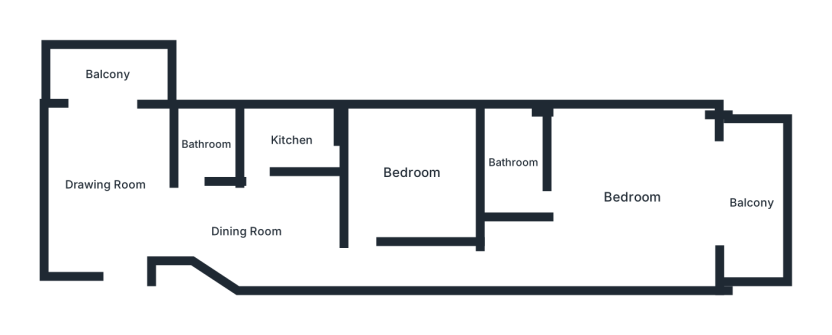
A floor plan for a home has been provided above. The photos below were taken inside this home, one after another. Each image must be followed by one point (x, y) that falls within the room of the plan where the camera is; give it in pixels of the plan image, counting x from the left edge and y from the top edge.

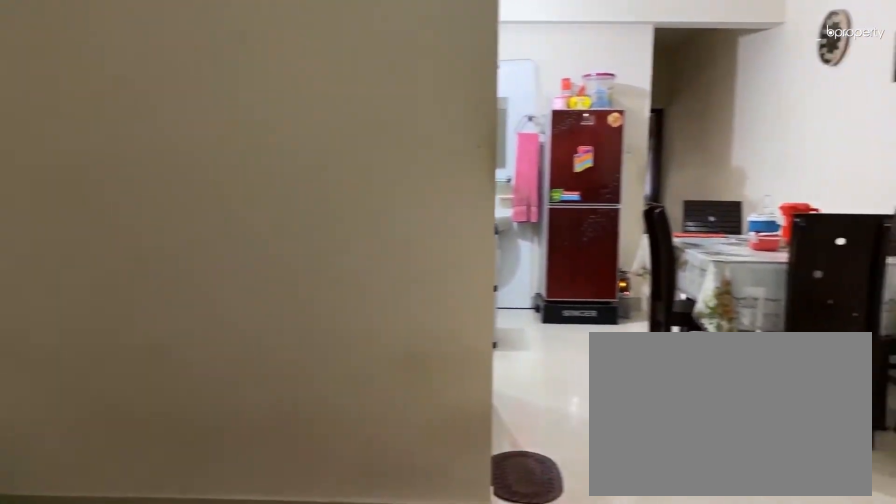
(103, 185)
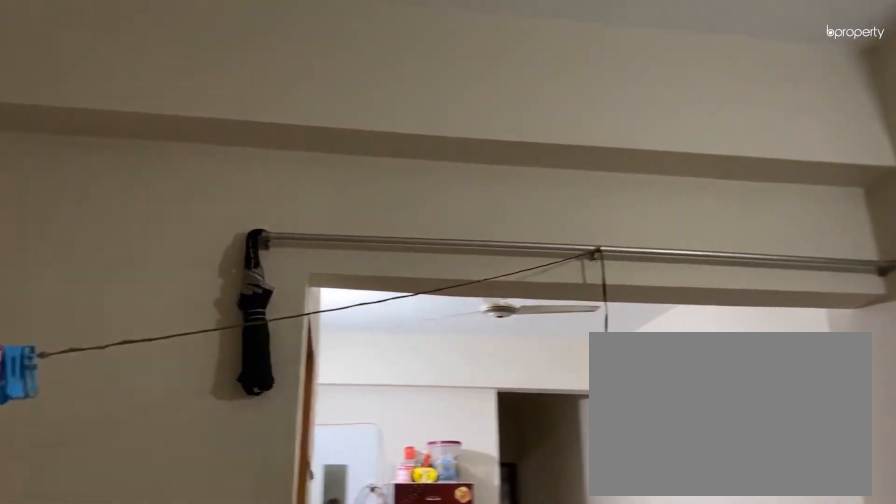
(103, 185)
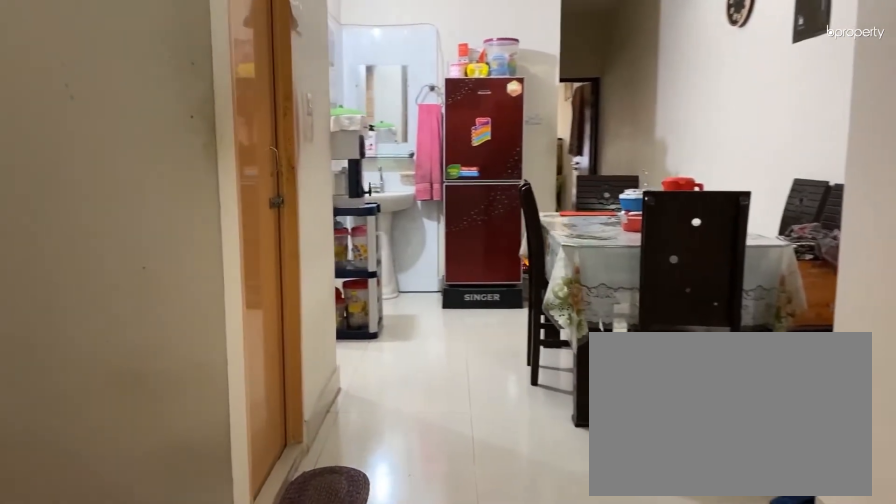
(245, 229)
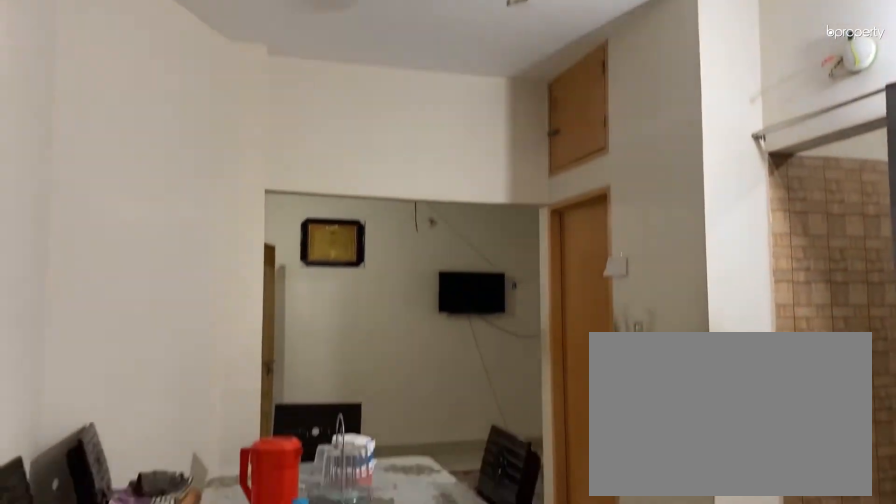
(245, 229)
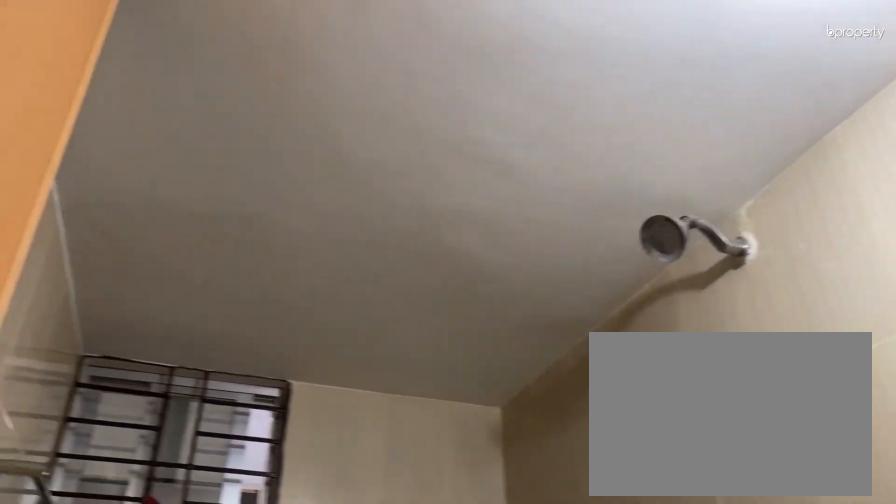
(205, 144)
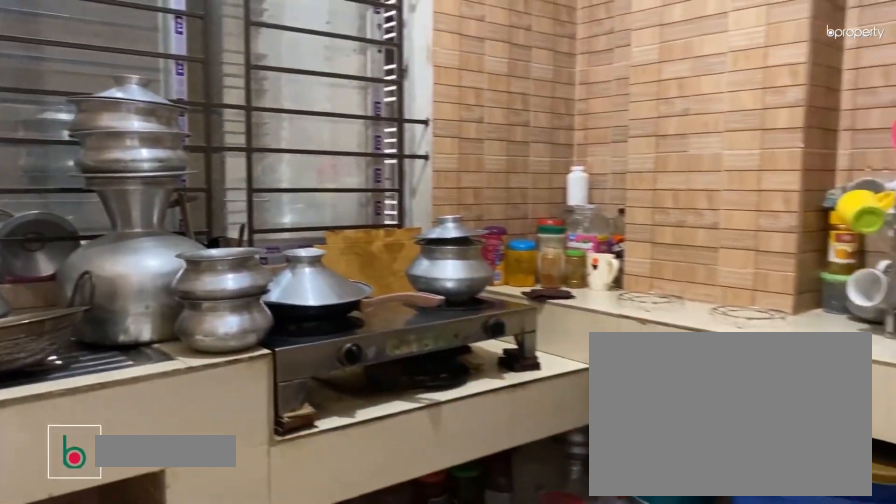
(293, 137)
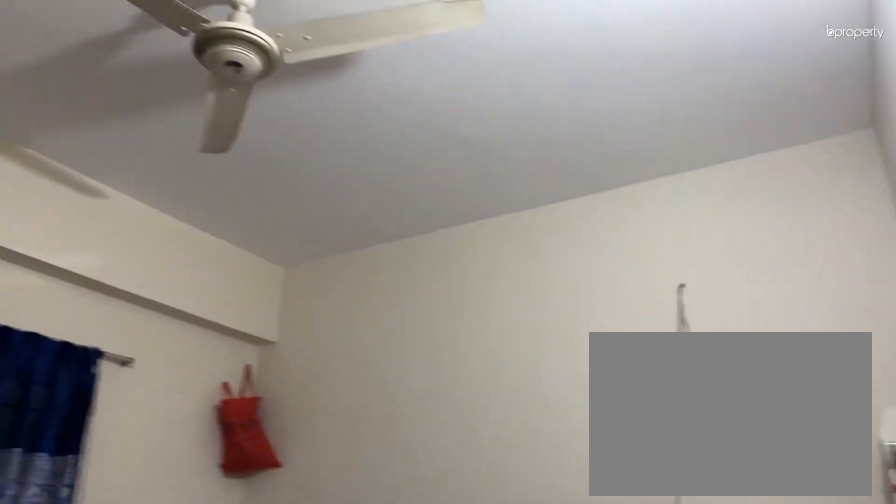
(410, 173)
